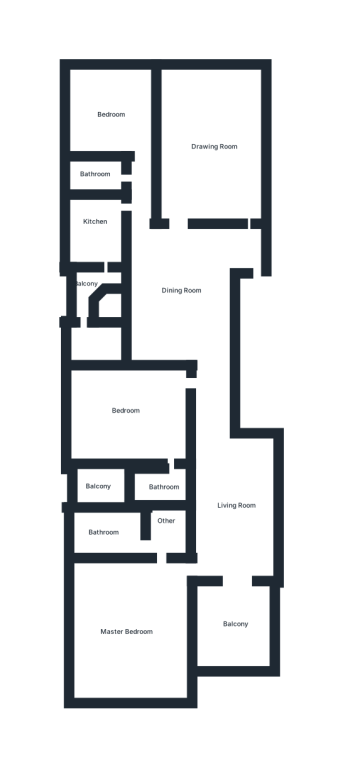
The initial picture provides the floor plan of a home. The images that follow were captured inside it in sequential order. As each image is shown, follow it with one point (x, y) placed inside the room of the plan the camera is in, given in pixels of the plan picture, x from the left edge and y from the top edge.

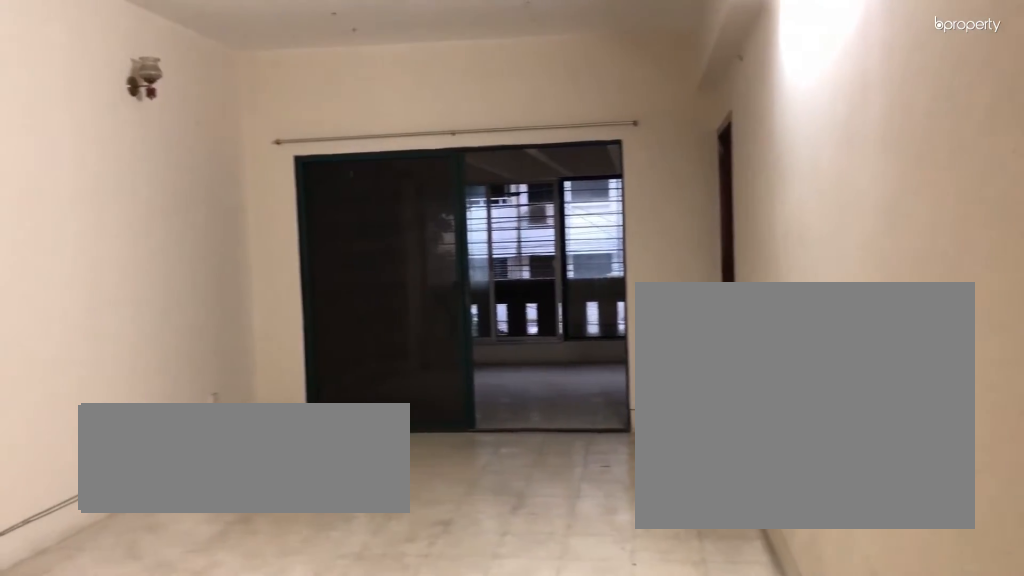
(238, 507)
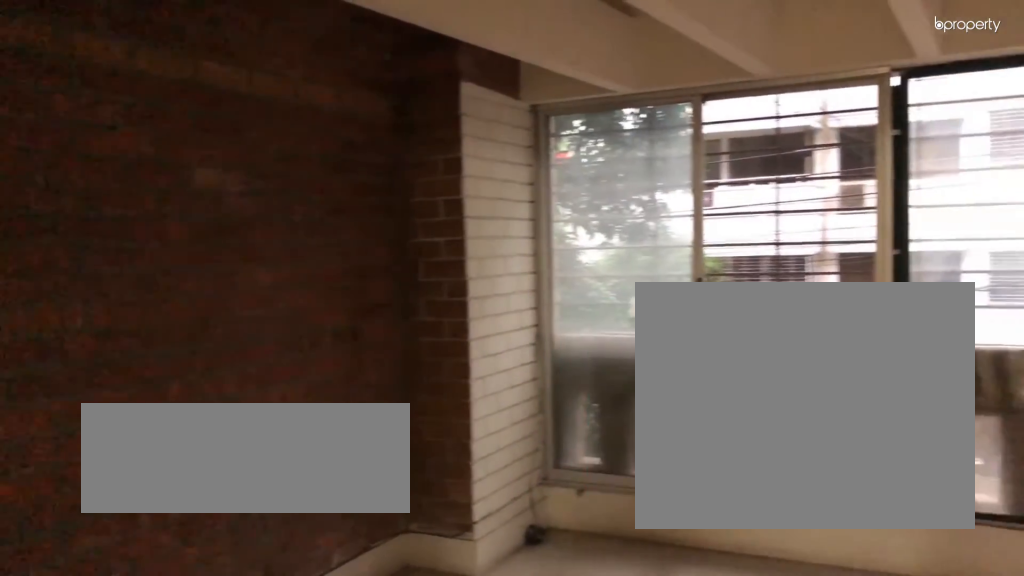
(233, 624)
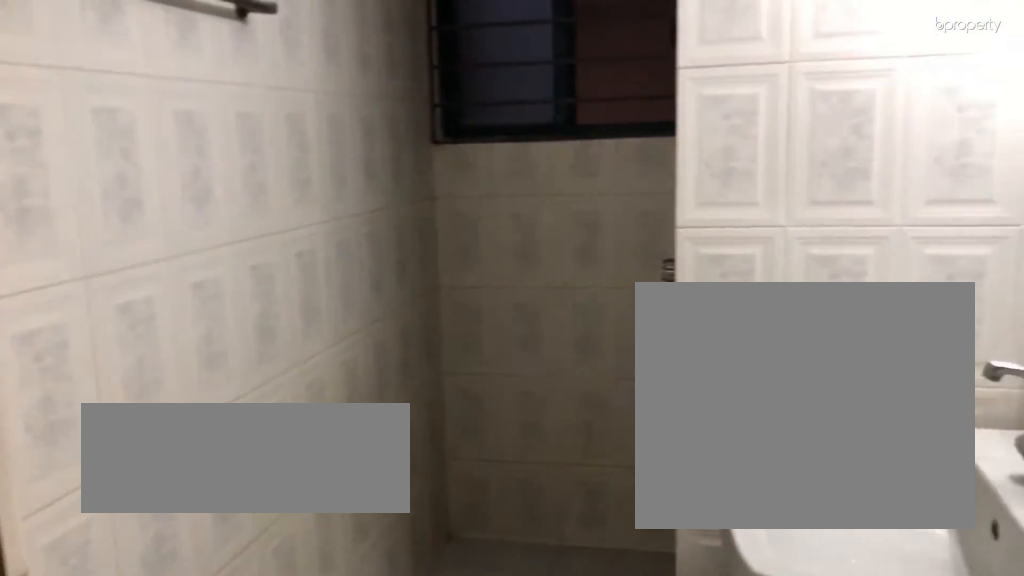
(104, 174)
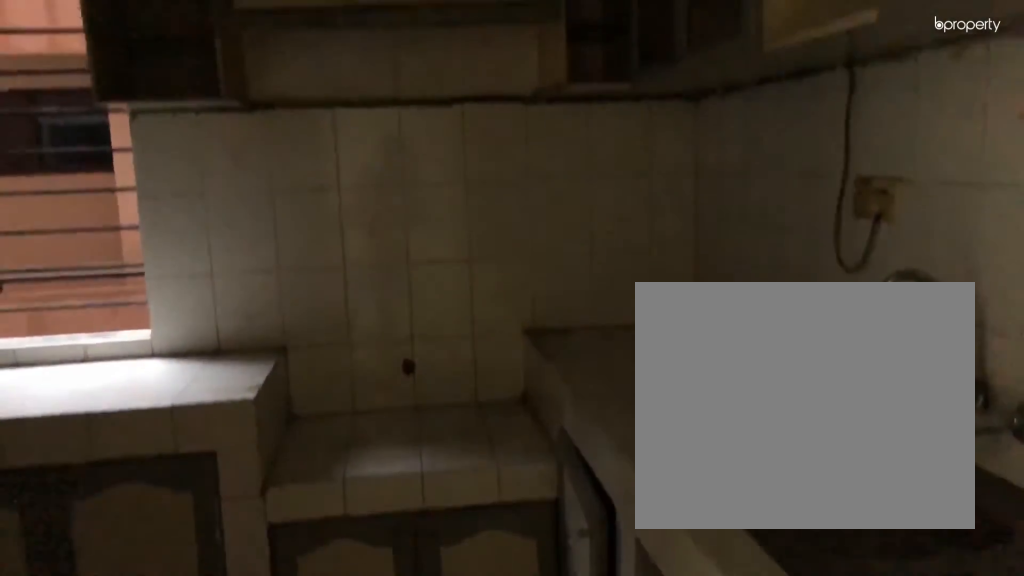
(100, 240)
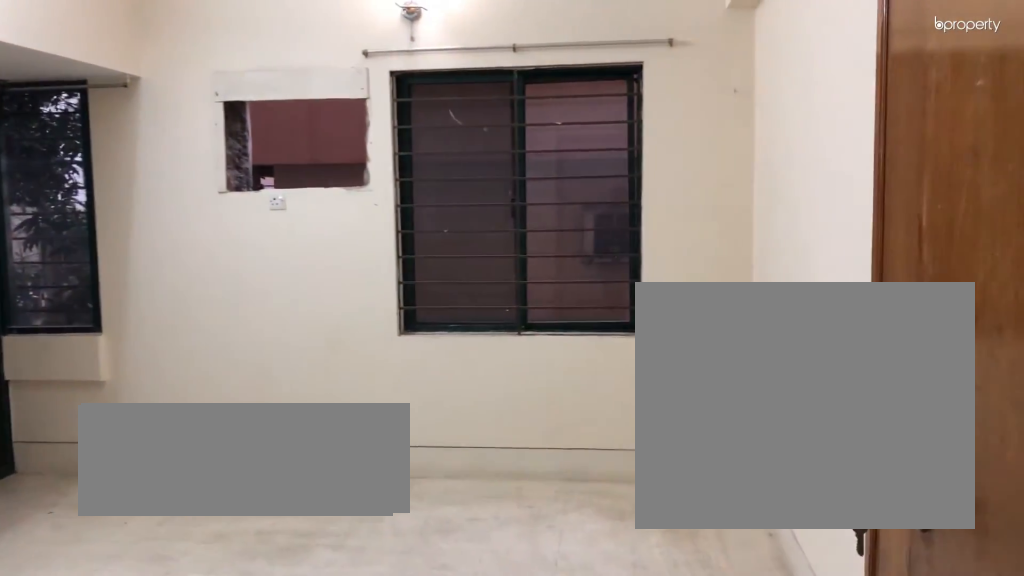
(129, 406)
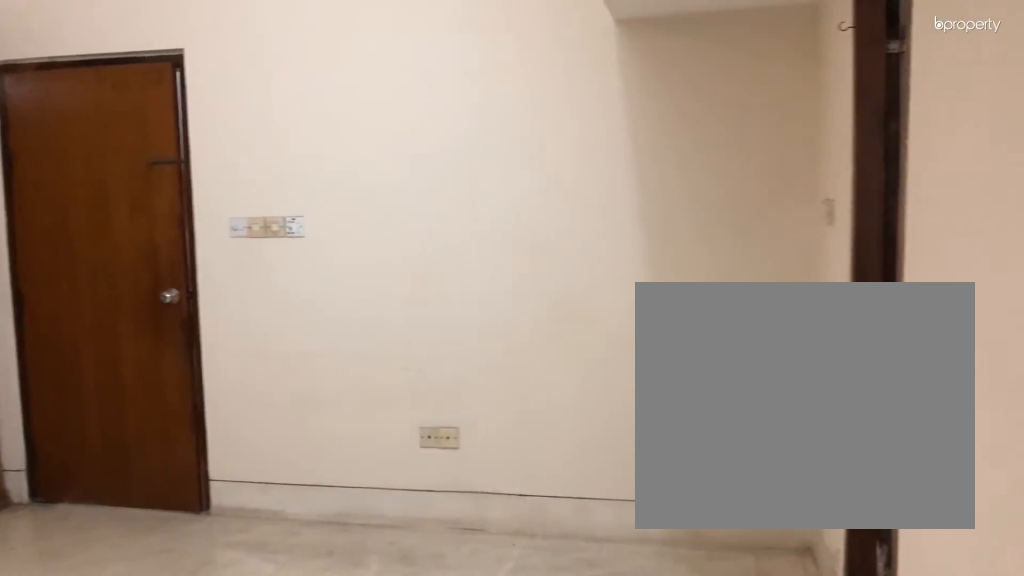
(129, 406)
